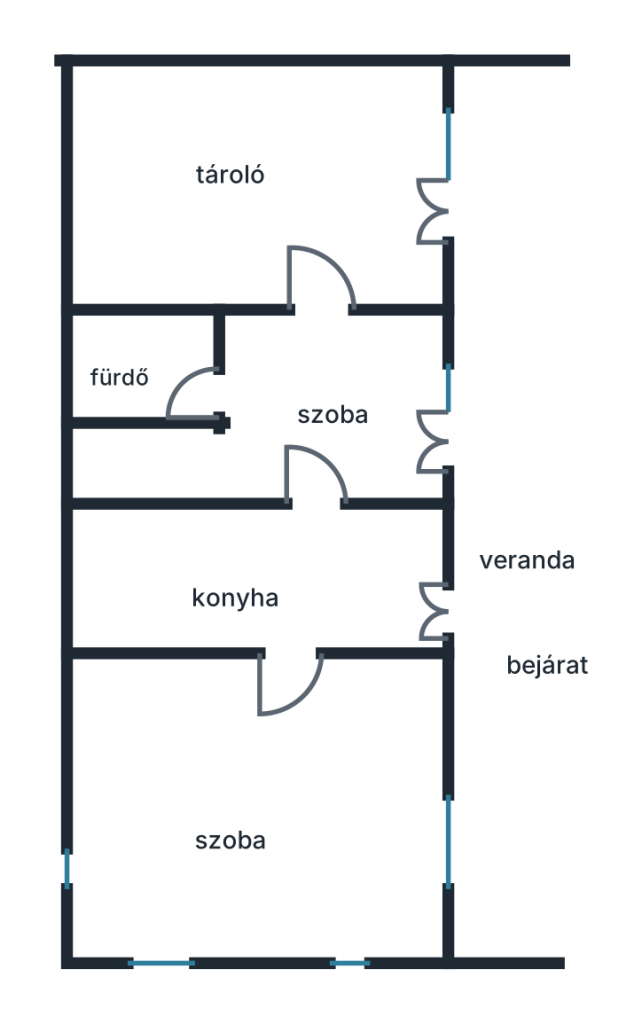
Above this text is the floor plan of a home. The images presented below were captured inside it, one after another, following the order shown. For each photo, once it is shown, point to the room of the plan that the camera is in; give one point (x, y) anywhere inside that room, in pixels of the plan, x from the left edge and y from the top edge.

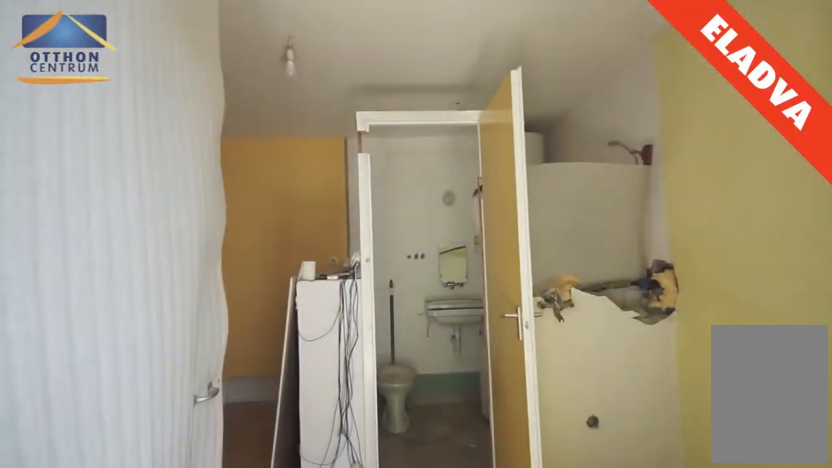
(407, 417)
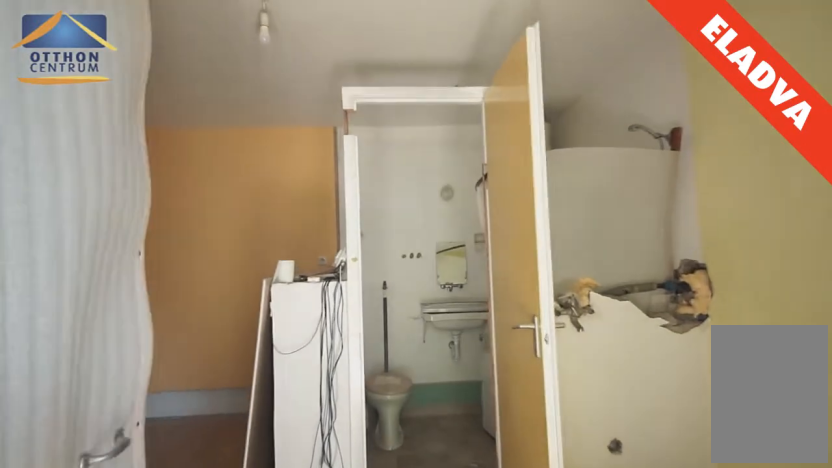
(375, 422)
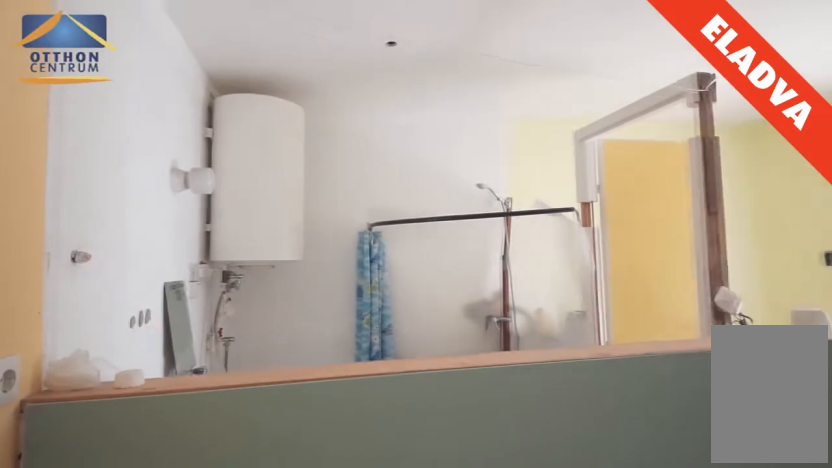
(353, 424)
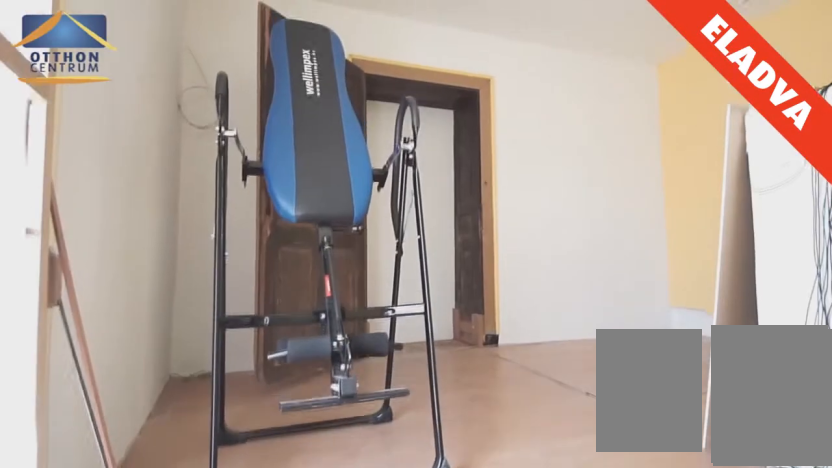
(353, 424)
